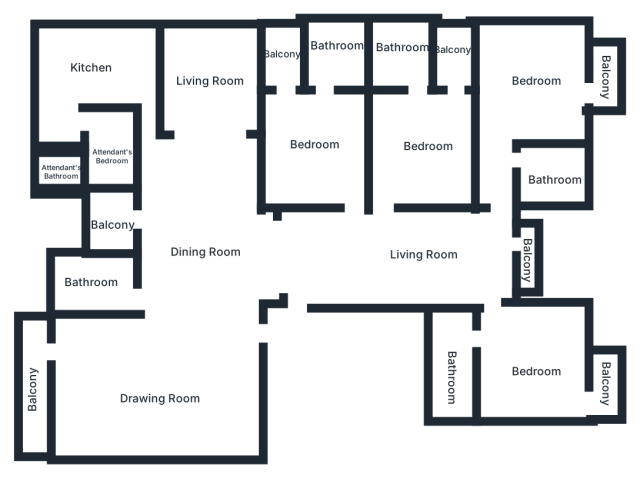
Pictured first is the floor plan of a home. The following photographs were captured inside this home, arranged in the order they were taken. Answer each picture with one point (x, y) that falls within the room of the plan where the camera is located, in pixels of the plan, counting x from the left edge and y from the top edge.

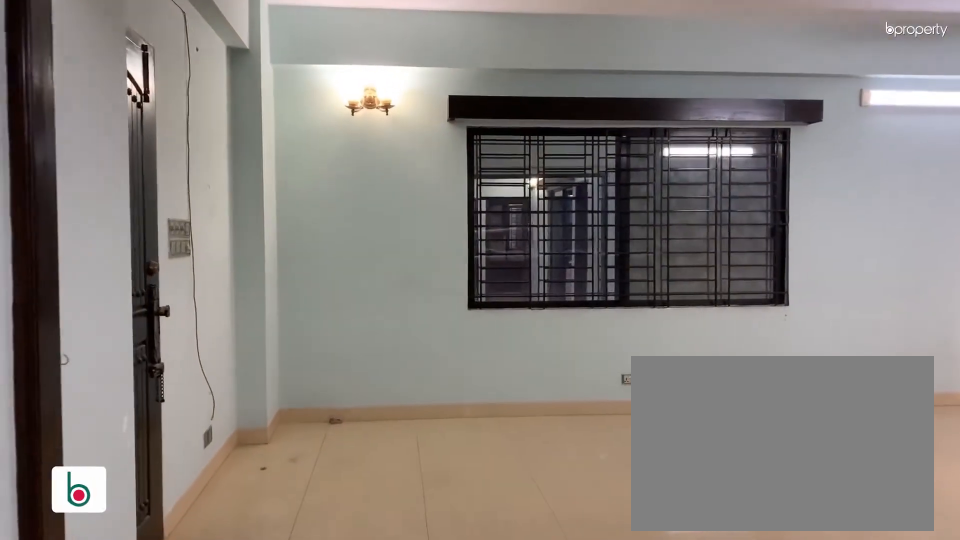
(160, 382)
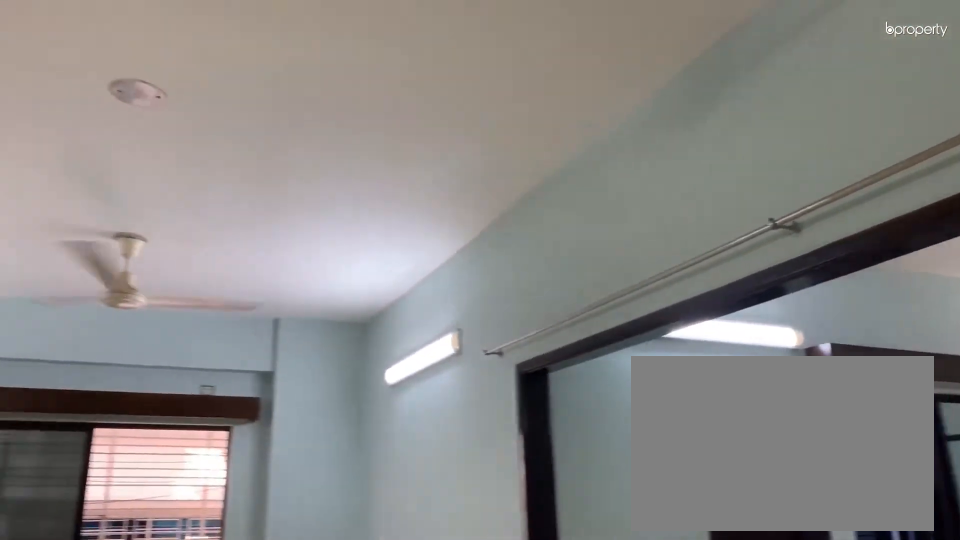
(159, 382)
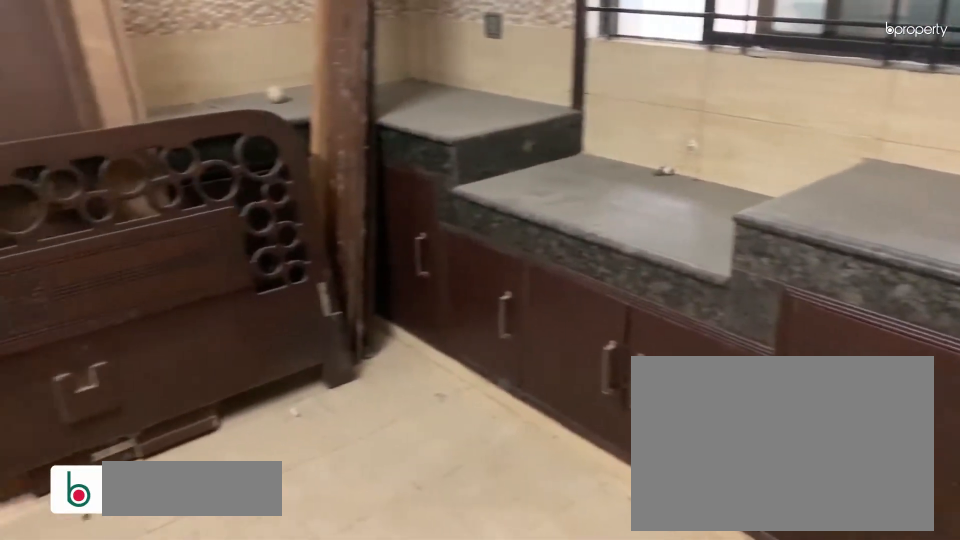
(88, 62)
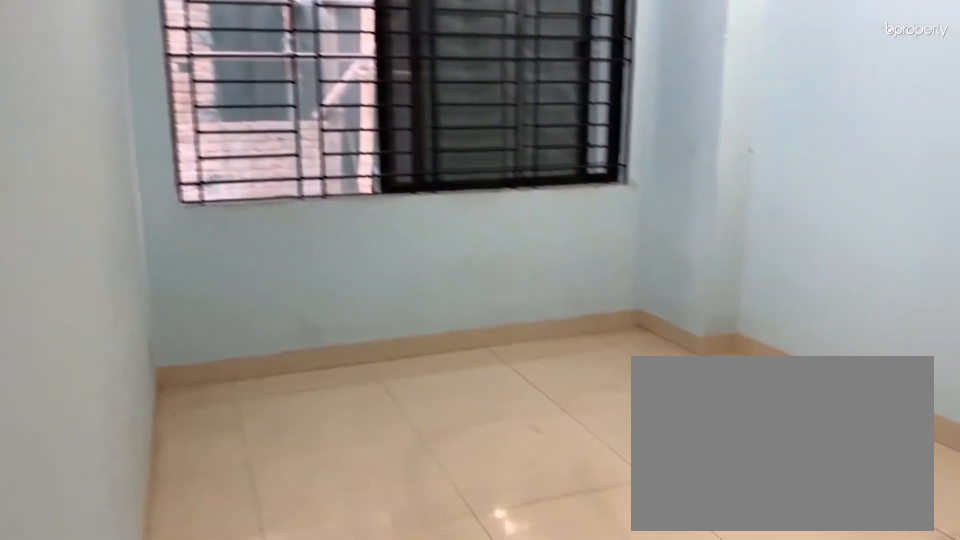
(204, 68)
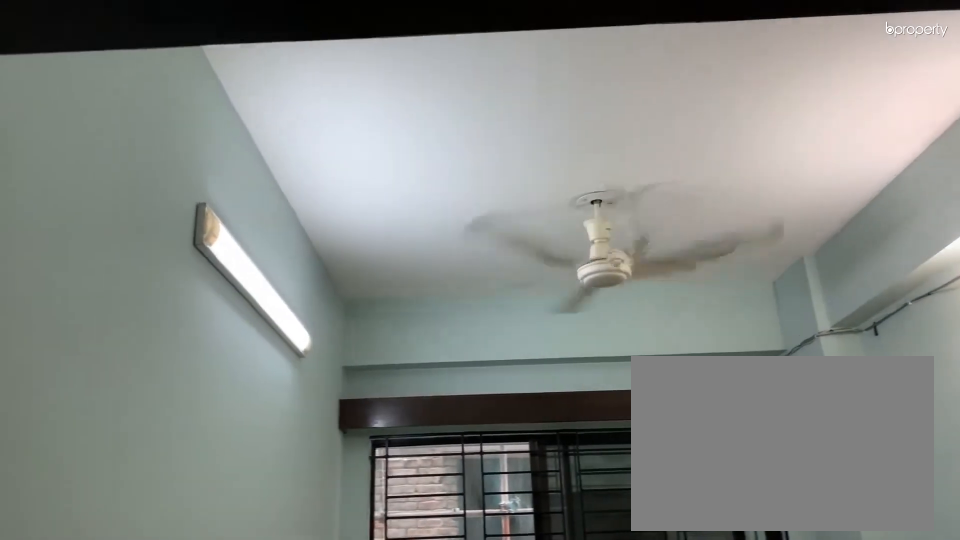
(204, 68)
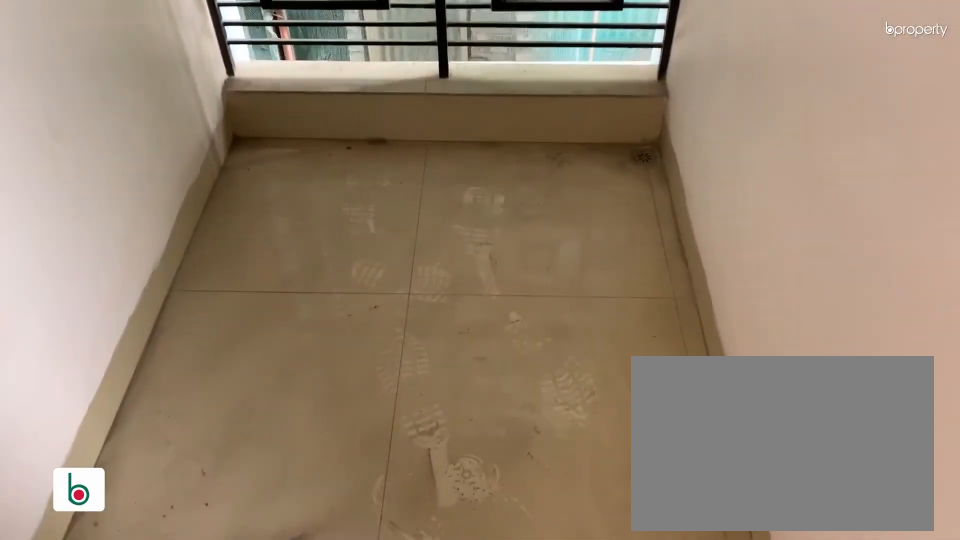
(281, 57)
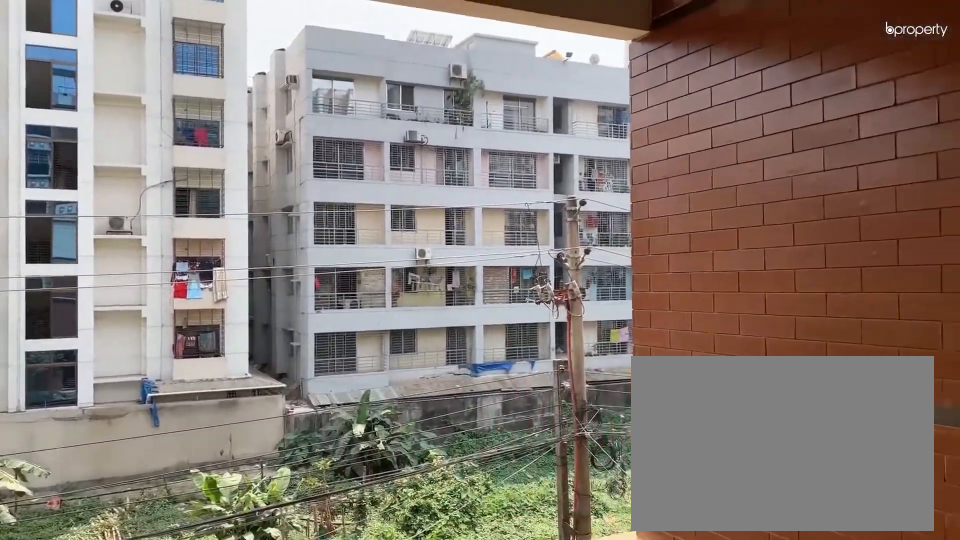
(528, 262)
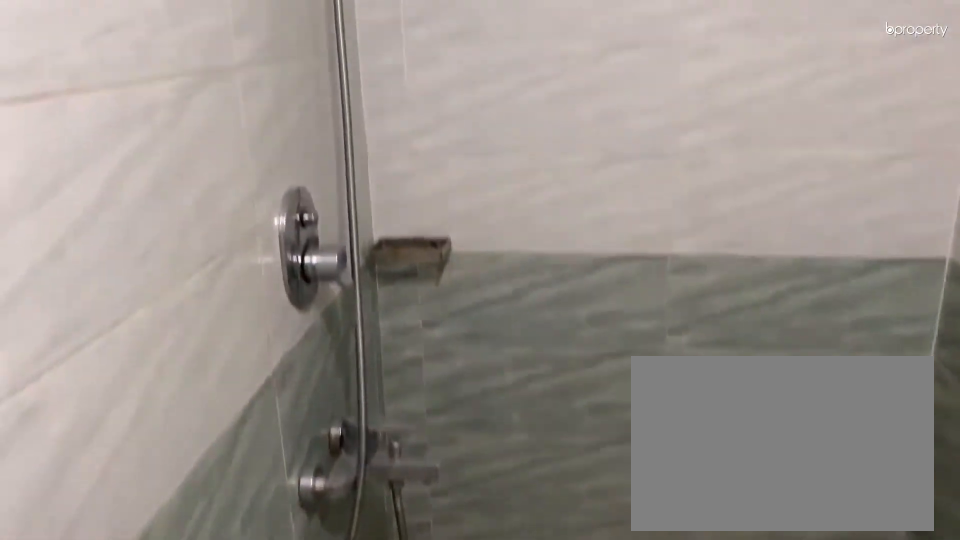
(452, 371)
